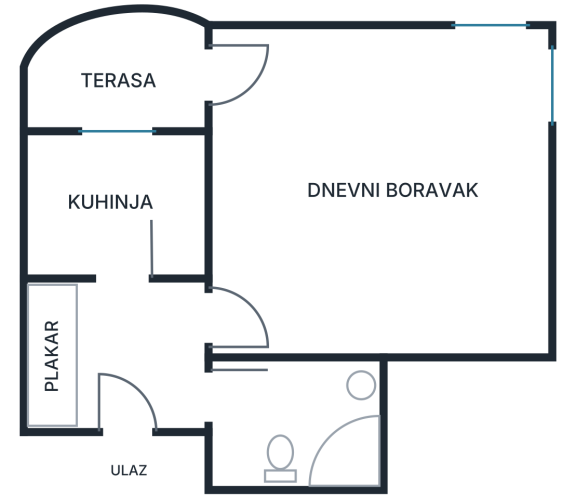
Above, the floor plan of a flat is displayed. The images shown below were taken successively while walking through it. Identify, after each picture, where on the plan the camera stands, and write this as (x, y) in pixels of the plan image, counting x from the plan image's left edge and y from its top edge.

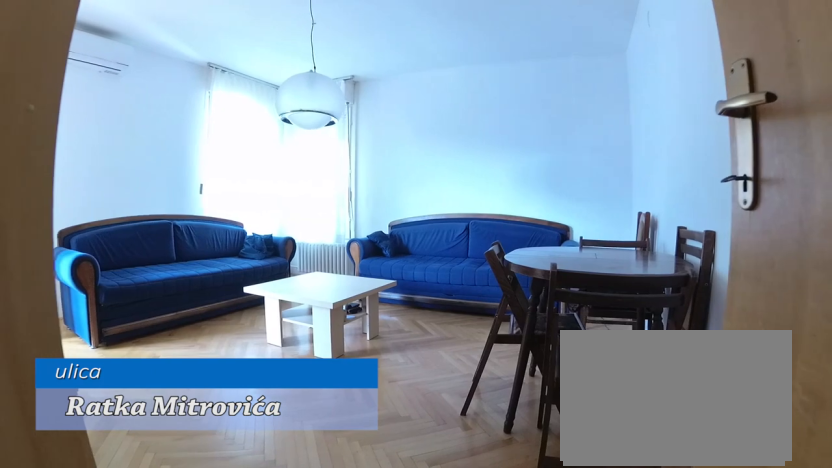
(220, 328)
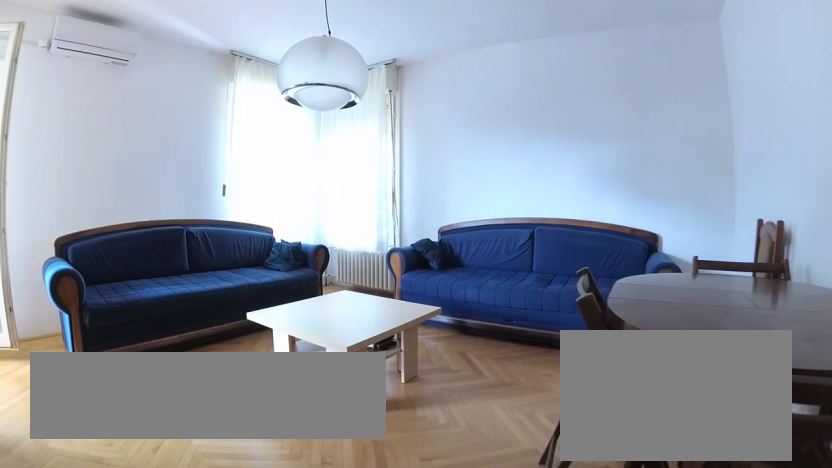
(268, 311)
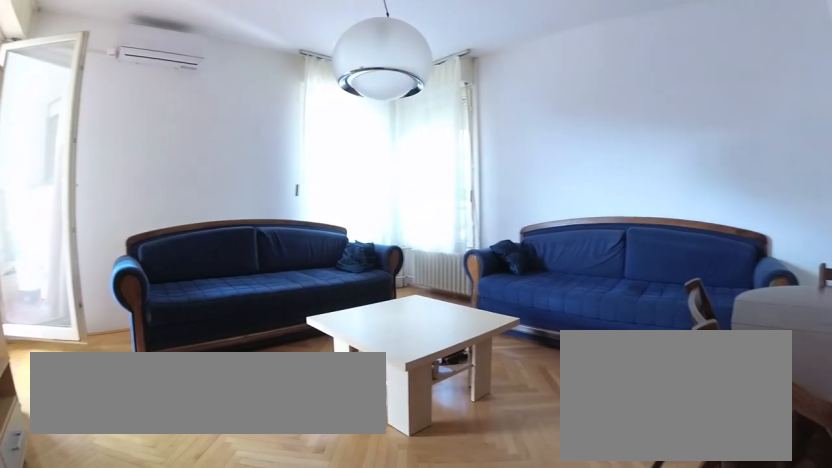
(272, 313)
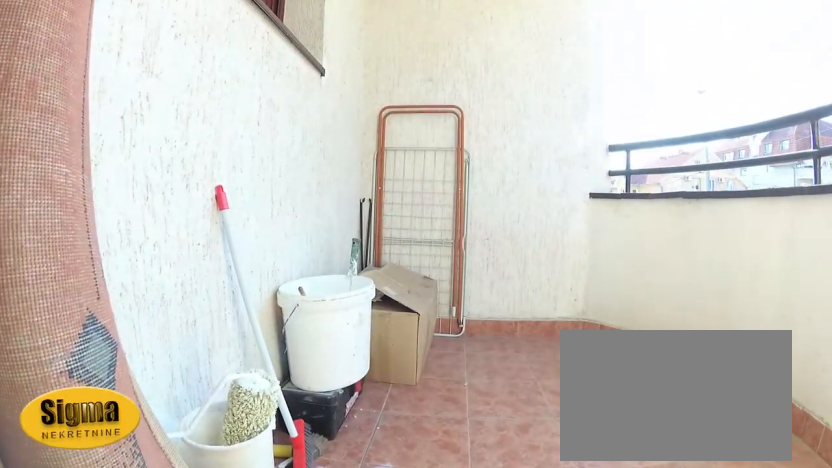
(220, 85)
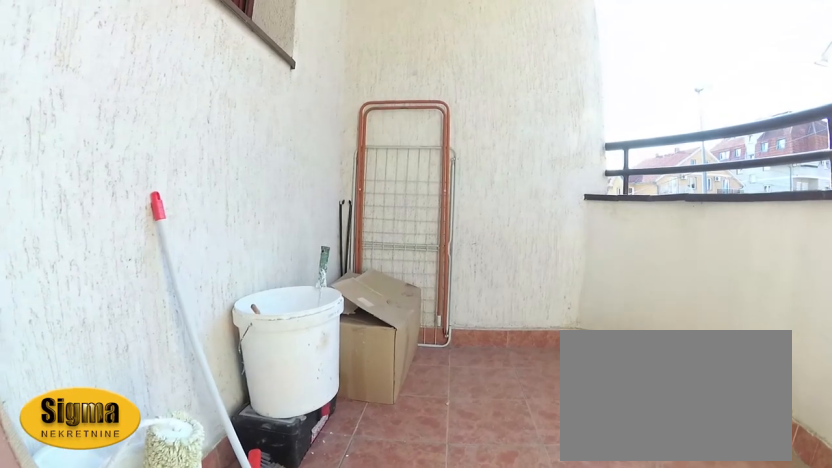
(199, 84)
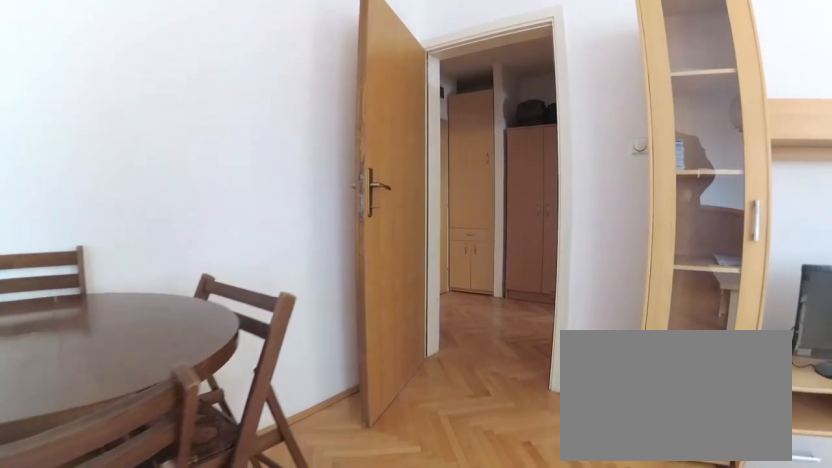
(348, 262)
